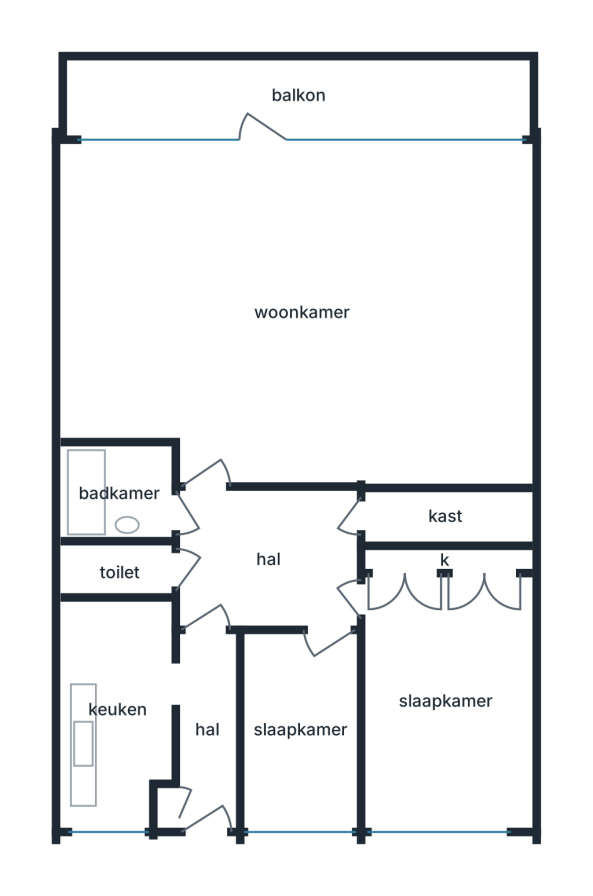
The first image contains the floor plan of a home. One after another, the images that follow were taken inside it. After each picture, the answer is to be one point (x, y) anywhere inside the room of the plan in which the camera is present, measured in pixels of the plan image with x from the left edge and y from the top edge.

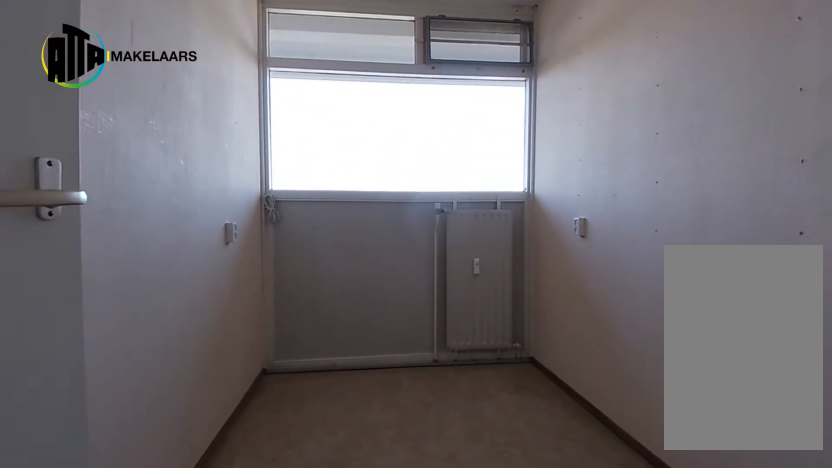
(299, 729)
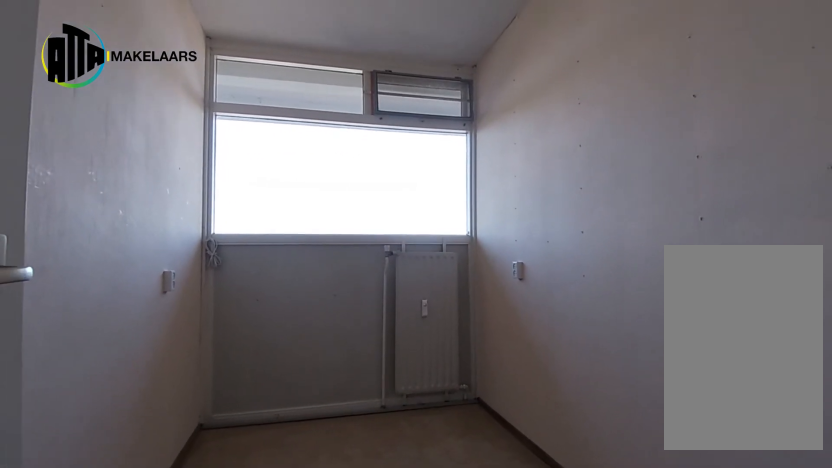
(299, 729)
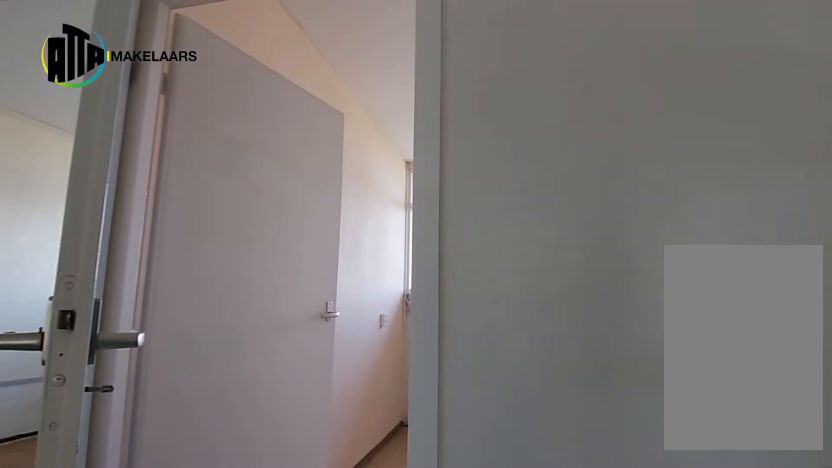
(268, 558)
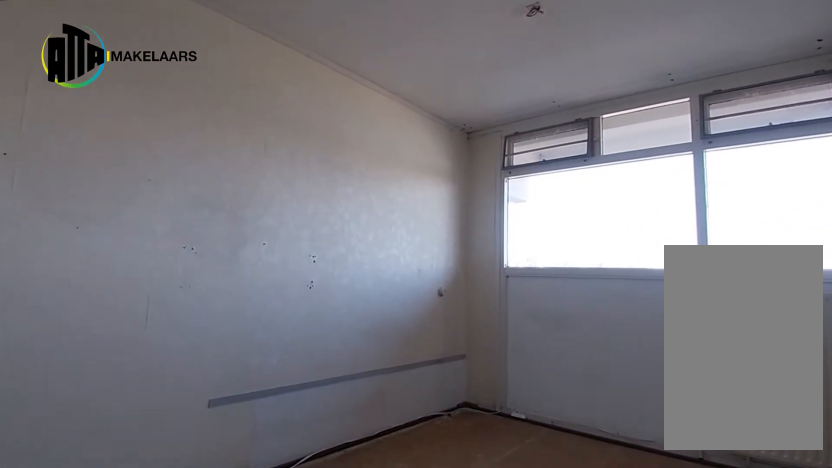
(445, 699)
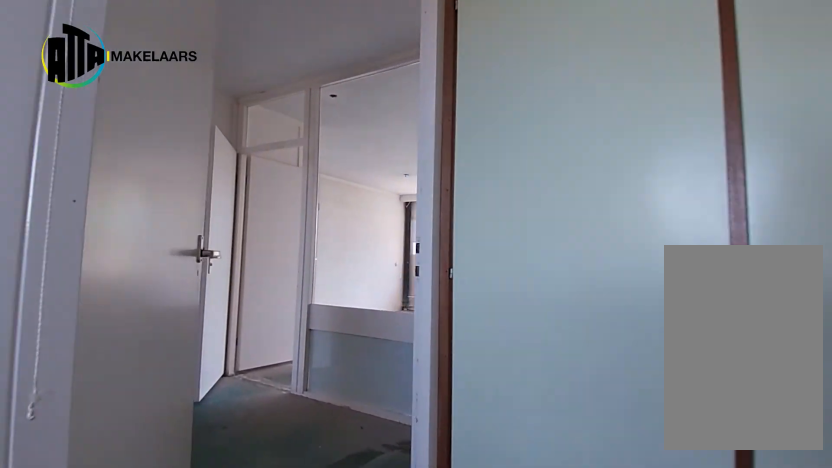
(445, 699)
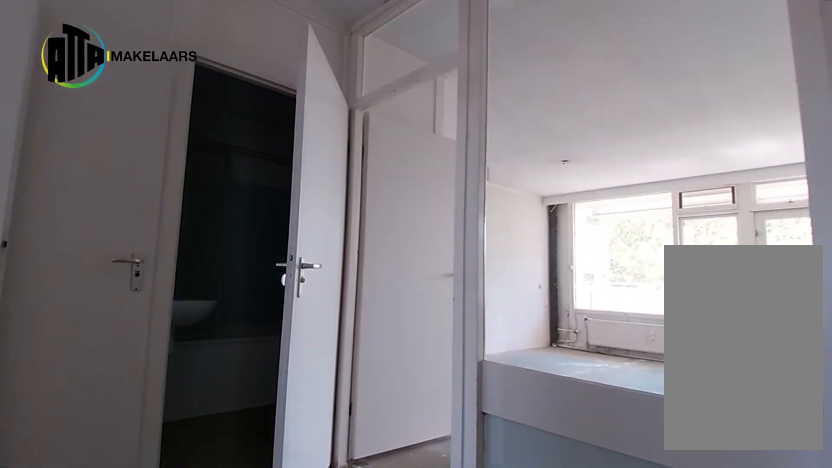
(269, 558)
